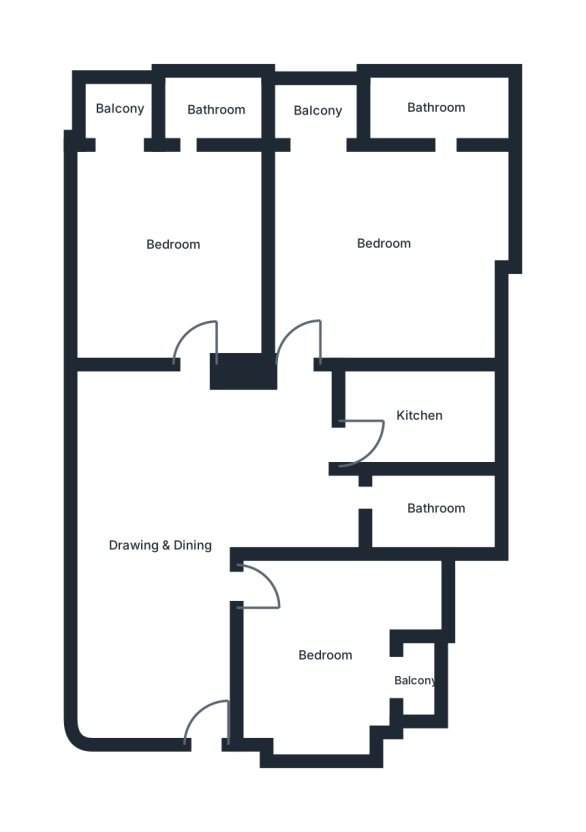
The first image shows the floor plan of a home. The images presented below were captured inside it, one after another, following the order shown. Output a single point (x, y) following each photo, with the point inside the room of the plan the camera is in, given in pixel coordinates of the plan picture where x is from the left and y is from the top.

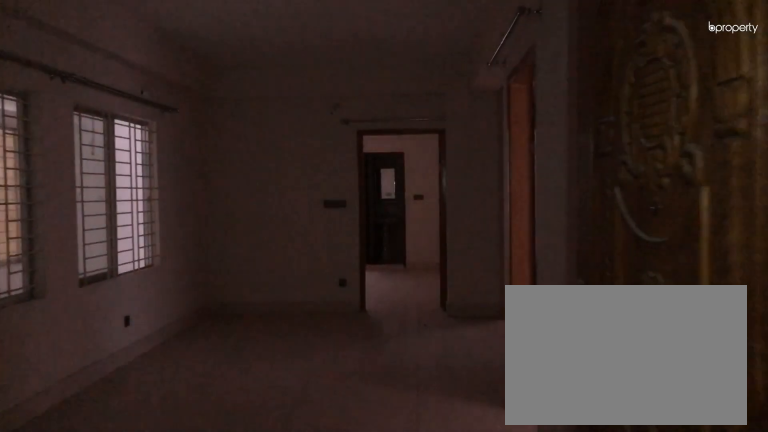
(198, 722)
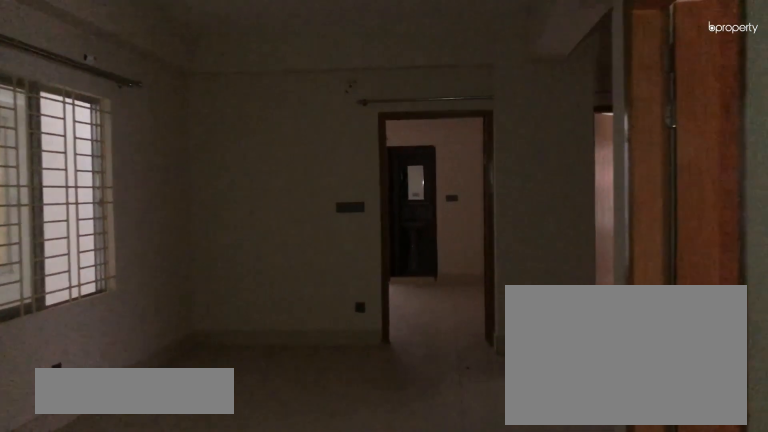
(198, 722)
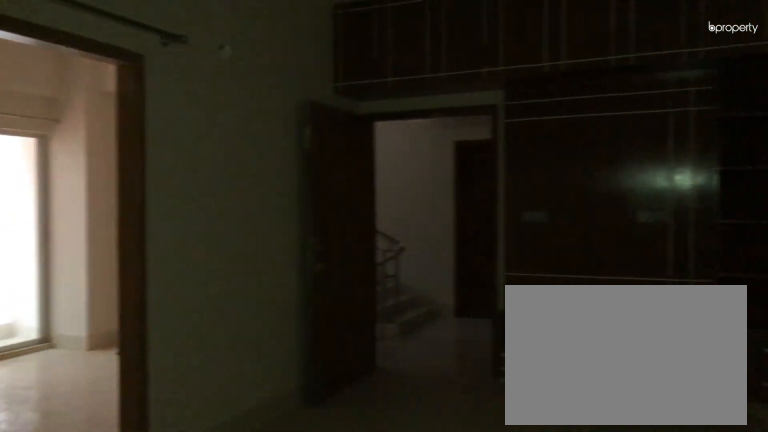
(167, 542)
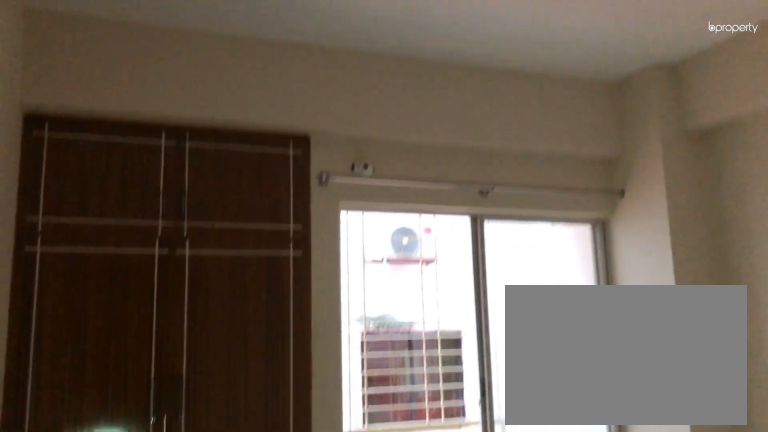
(325, 657)
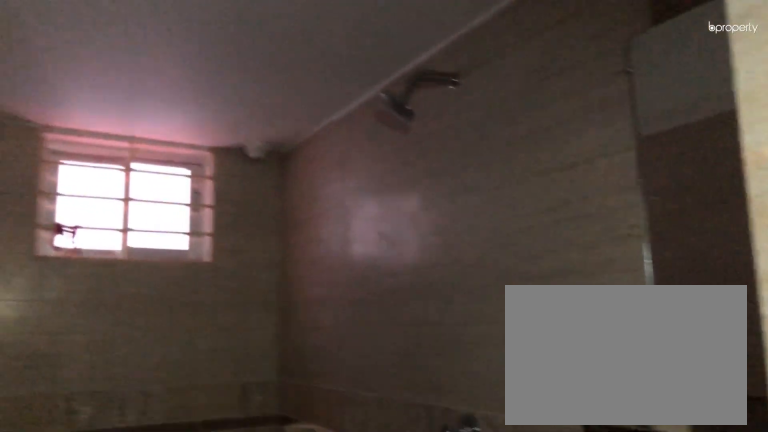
(438, 508)
